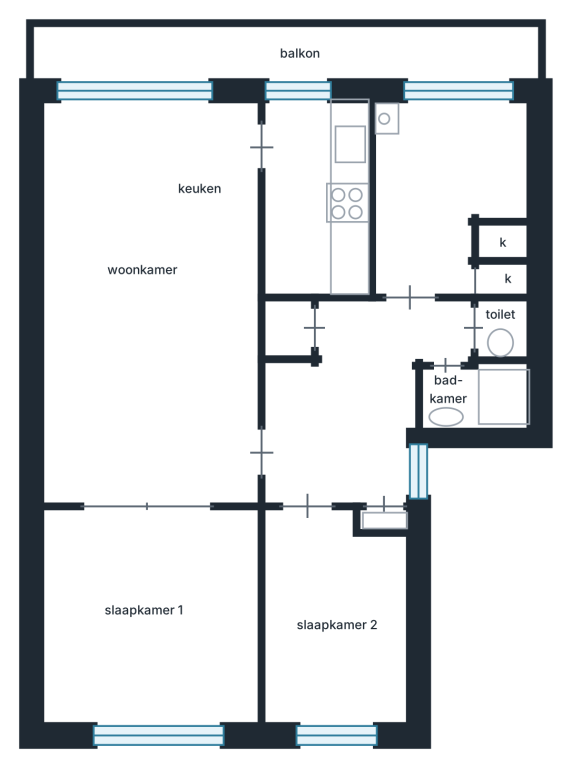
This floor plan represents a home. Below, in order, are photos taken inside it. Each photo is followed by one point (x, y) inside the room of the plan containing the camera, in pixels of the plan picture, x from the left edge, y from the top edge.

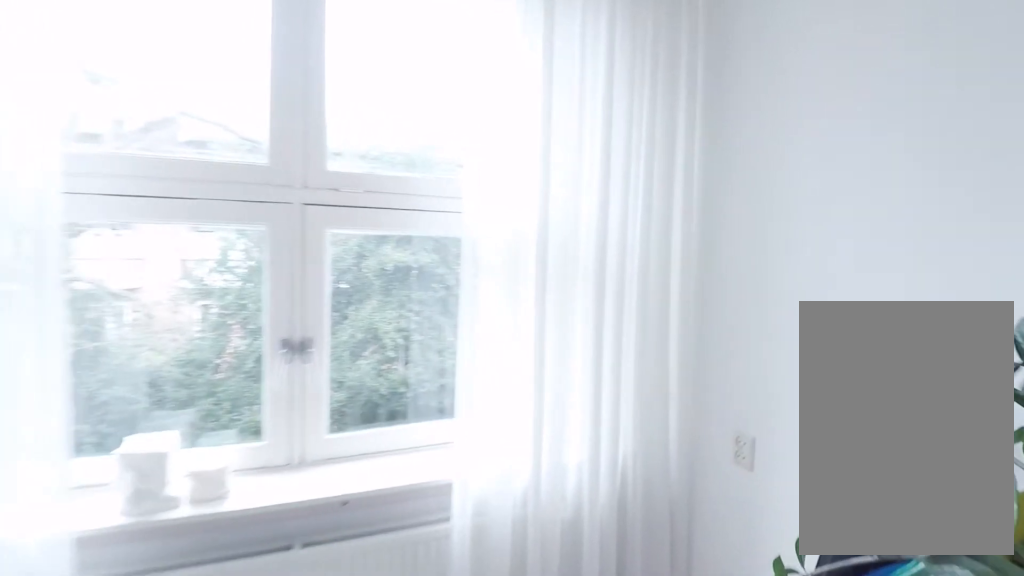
(335, 625)
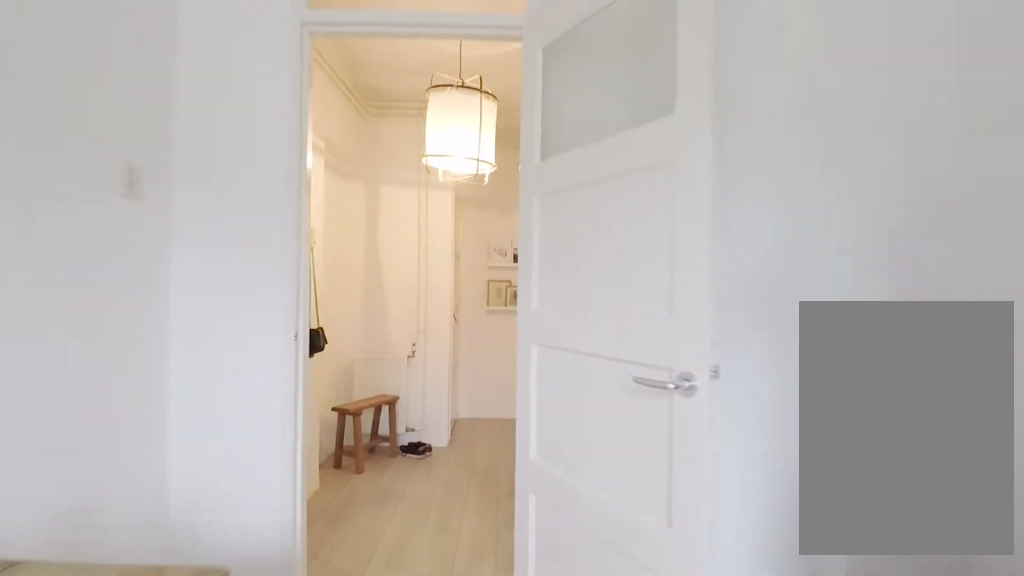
(335, 625)
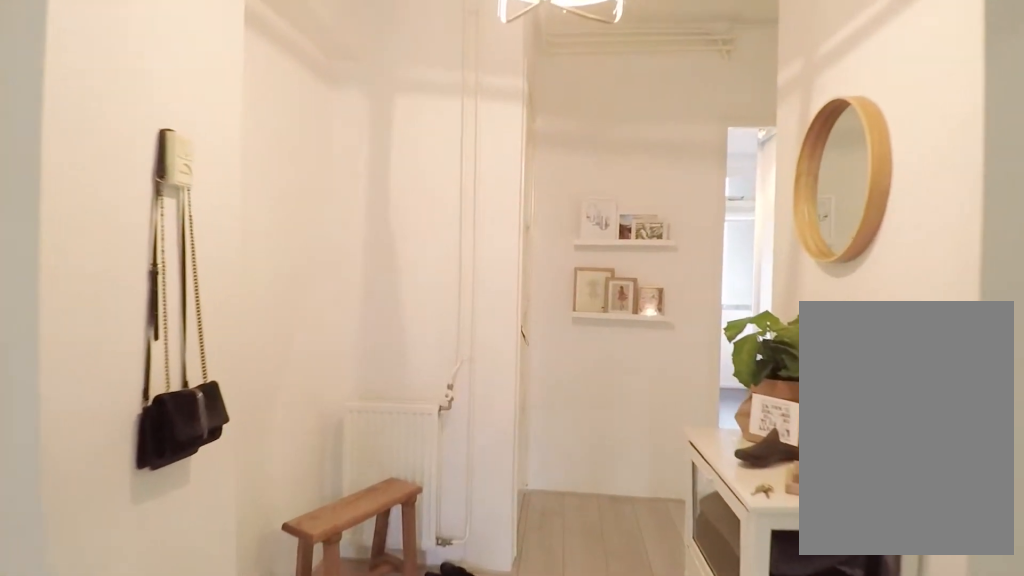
(356, 402)
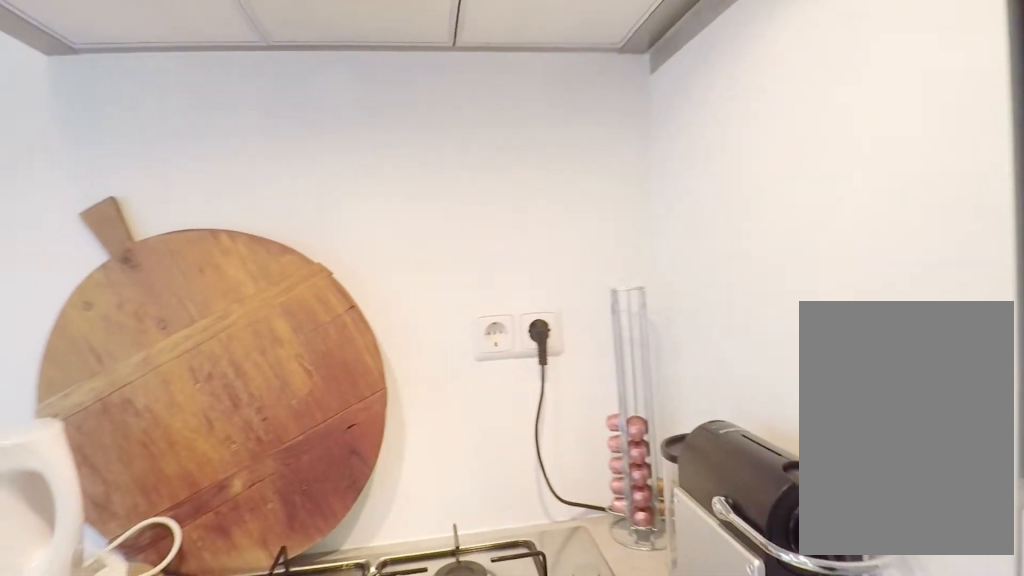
(316, 198)
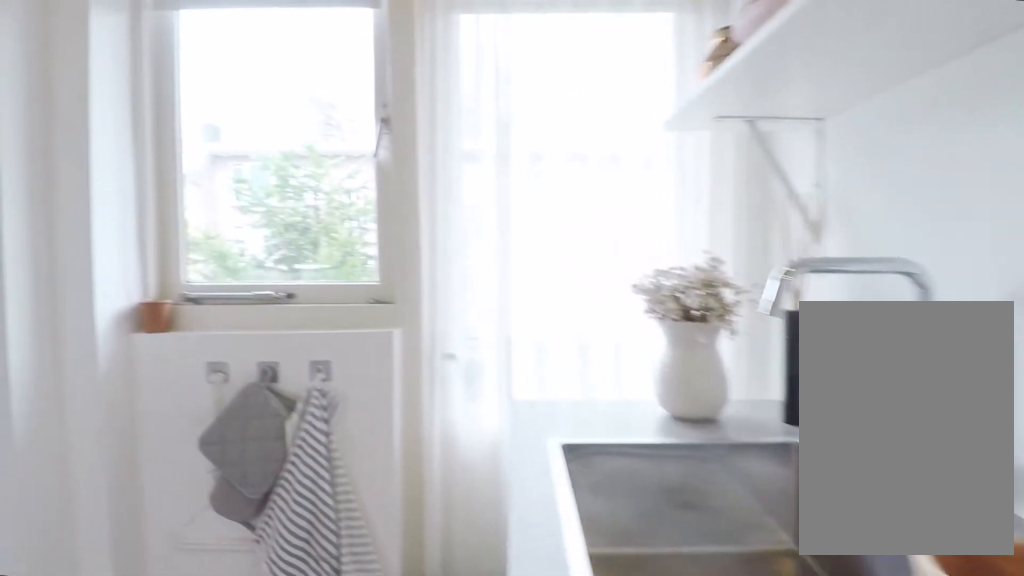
(316, 198)
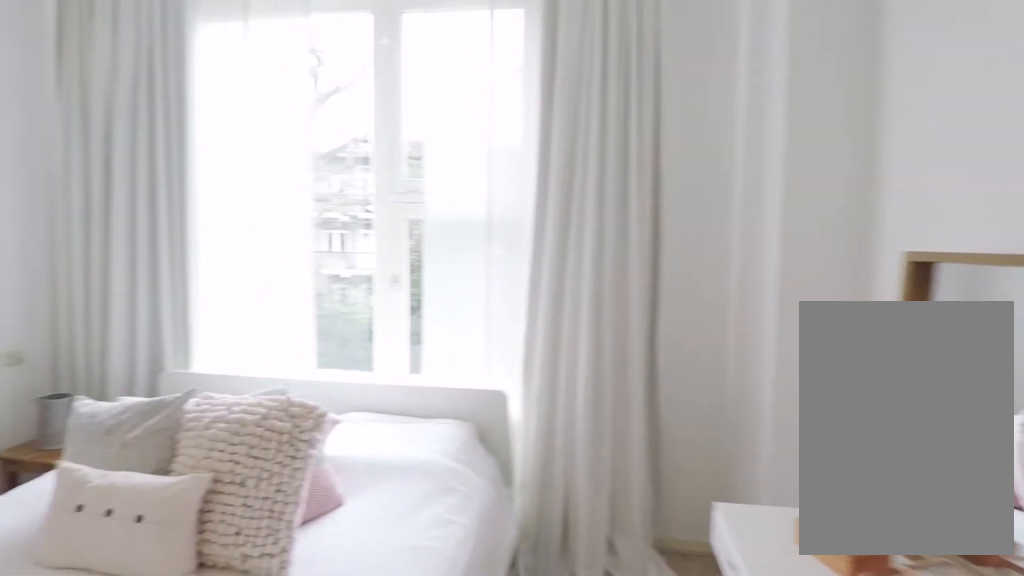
(150, 619)
